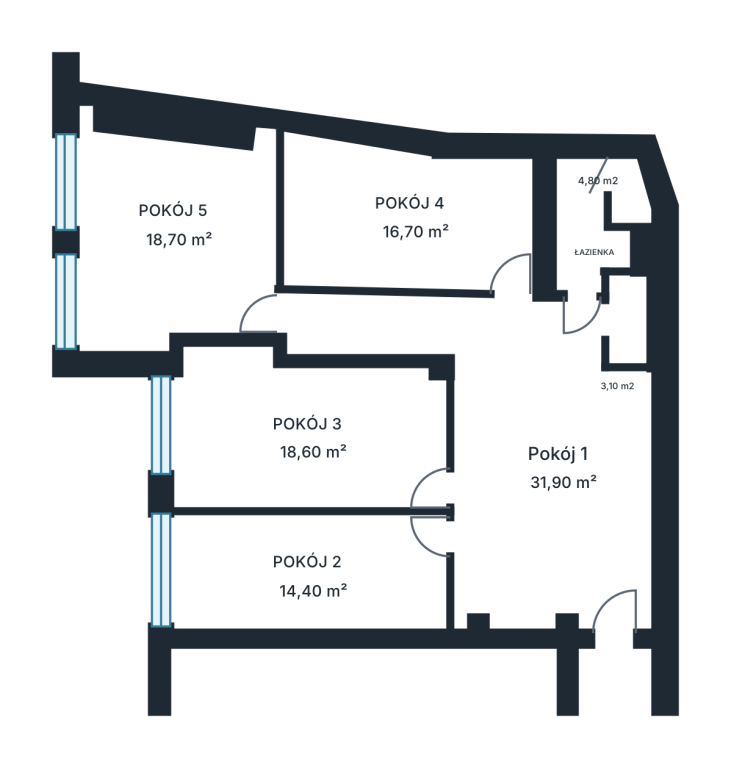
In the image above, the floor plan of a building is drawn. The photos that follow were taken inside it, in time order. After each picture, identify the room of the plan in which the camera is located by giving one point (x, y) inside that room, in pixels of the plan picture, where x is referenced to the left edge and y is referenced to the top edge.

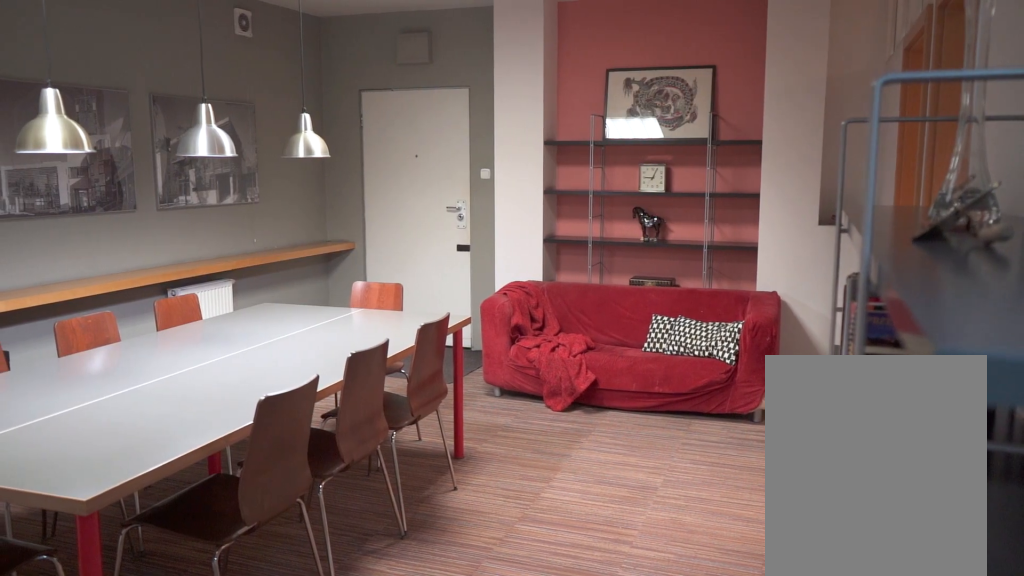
(504, 453)
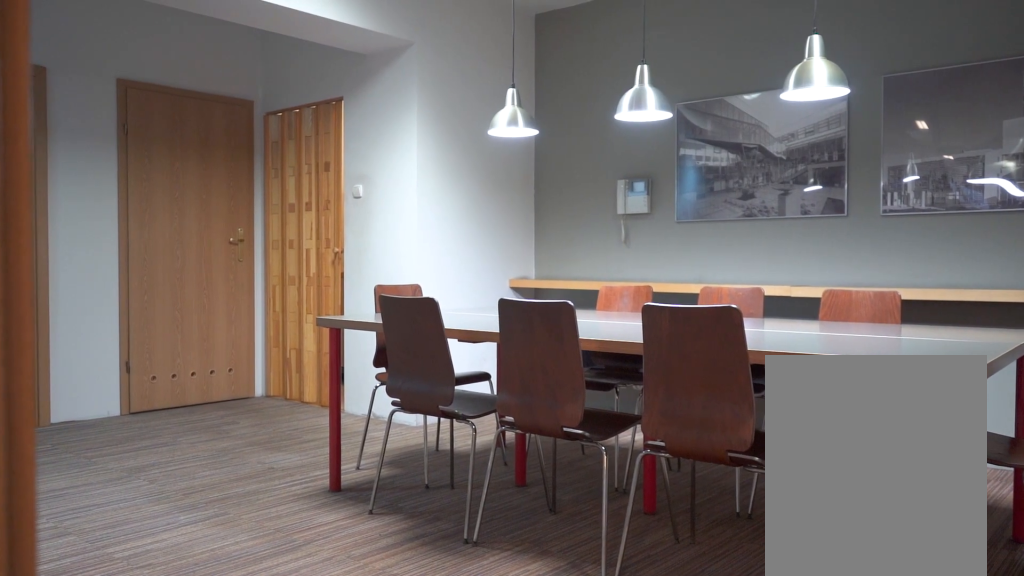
(504, 453)
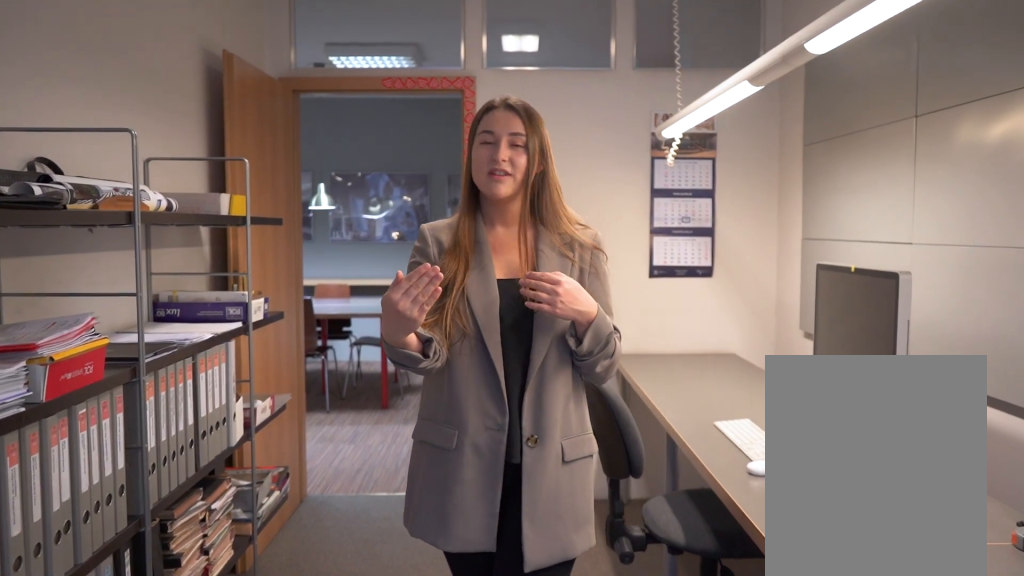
(303, 575)
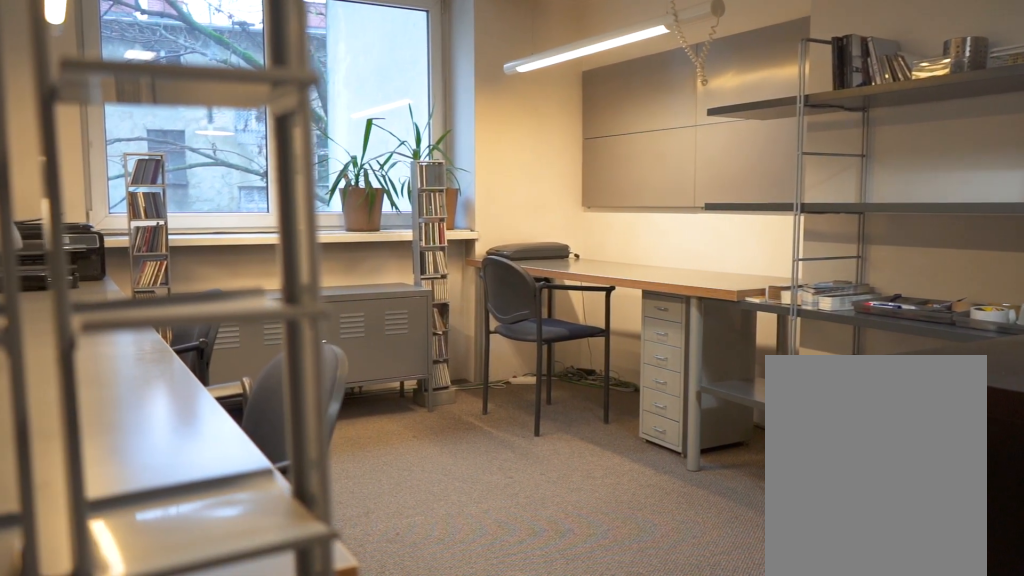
(320, 427)
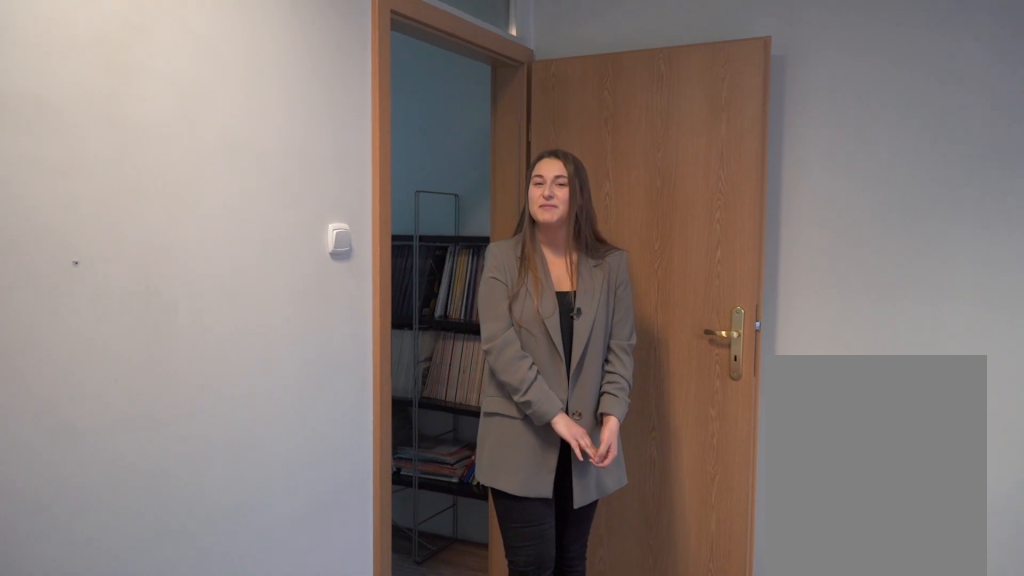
(168, 237)
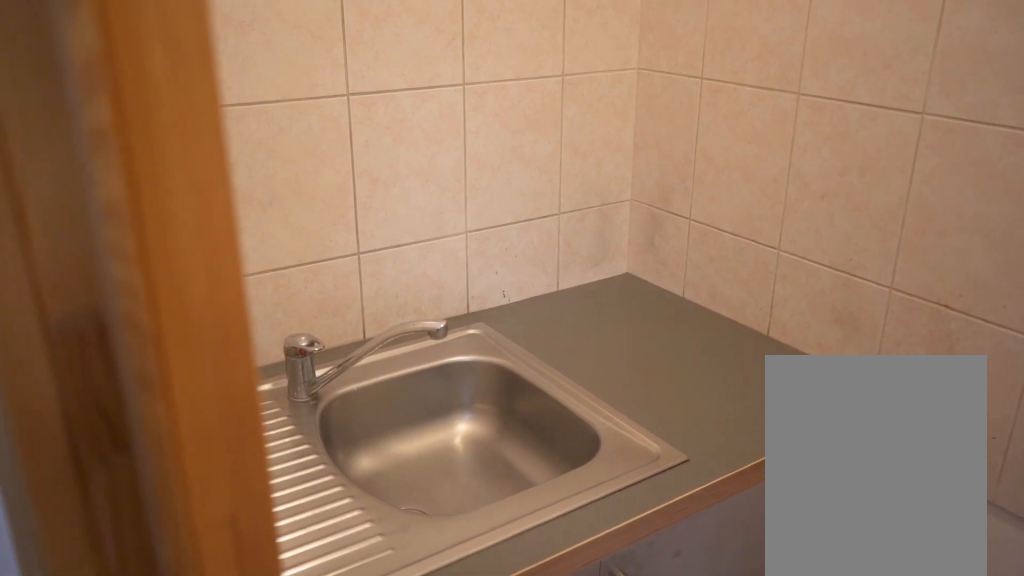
(629, 320)
